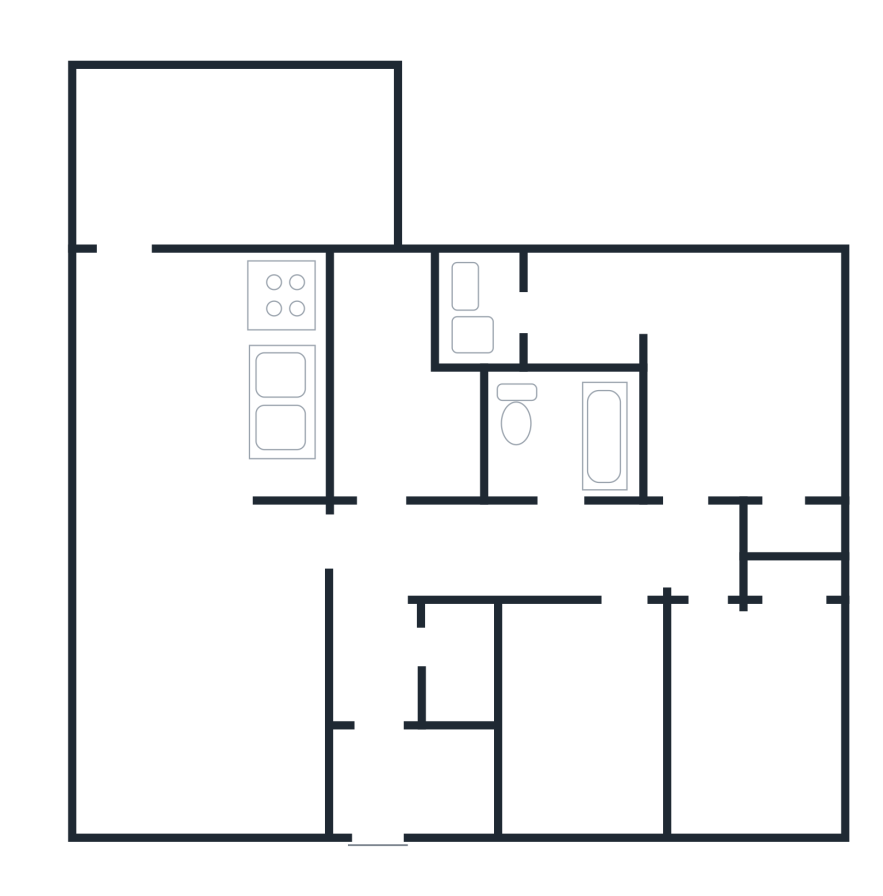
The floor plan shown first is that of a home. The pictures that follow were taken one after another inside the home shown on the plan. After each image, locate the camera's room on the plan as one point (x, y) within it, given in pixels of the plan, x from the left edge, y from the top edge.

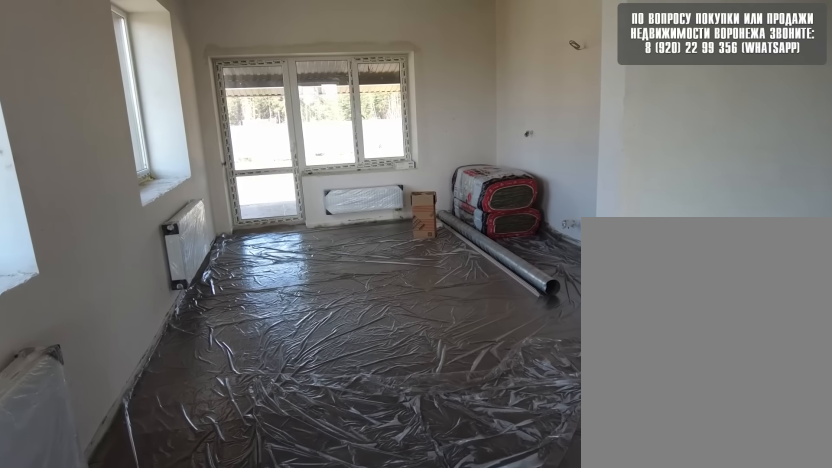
(188, 499)
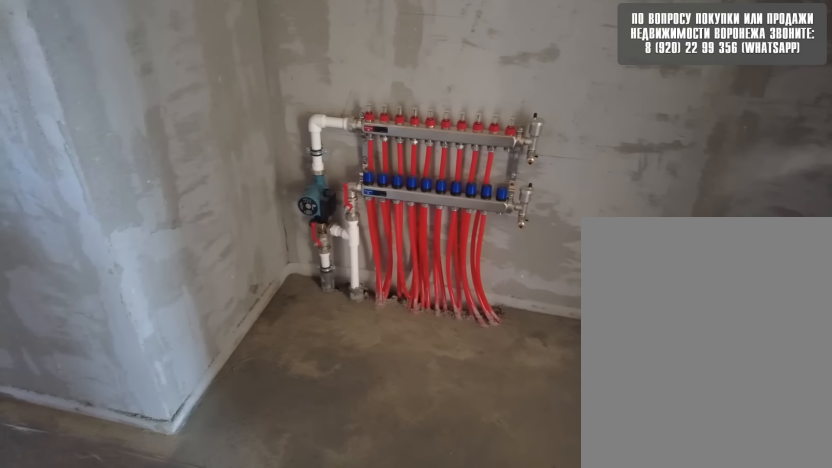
(413, 442)
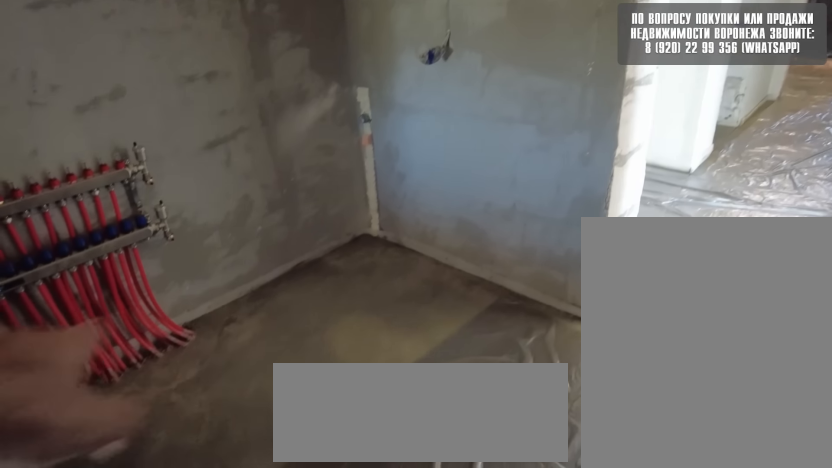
(415, 438)
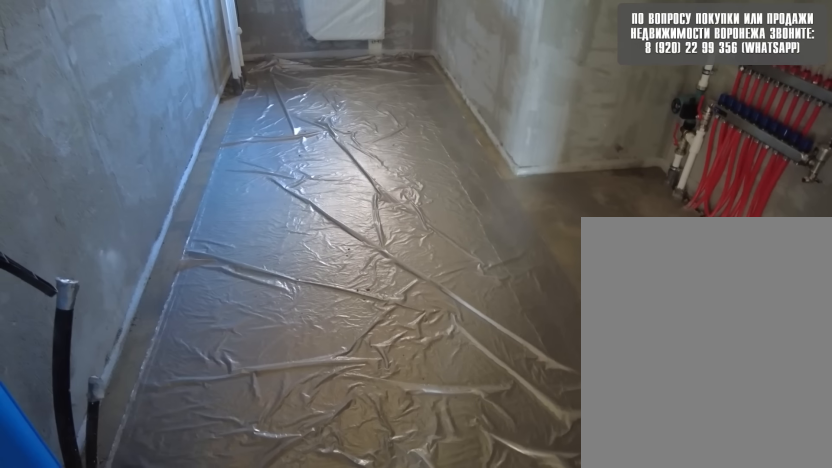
(411, 438)
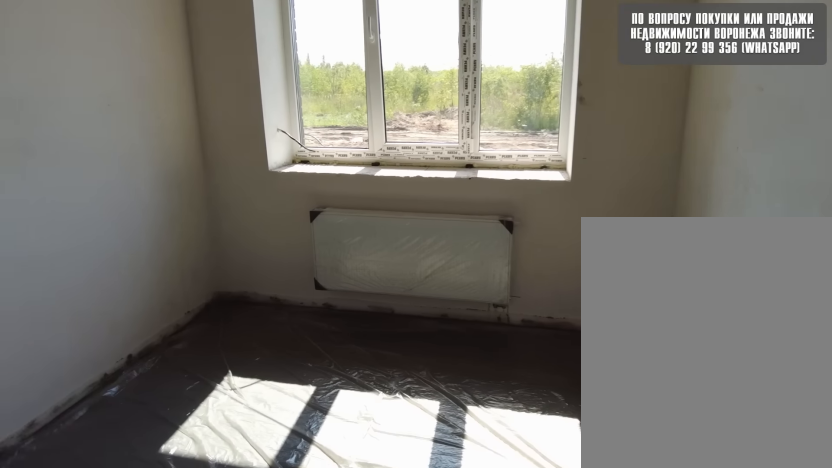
(733, 711)
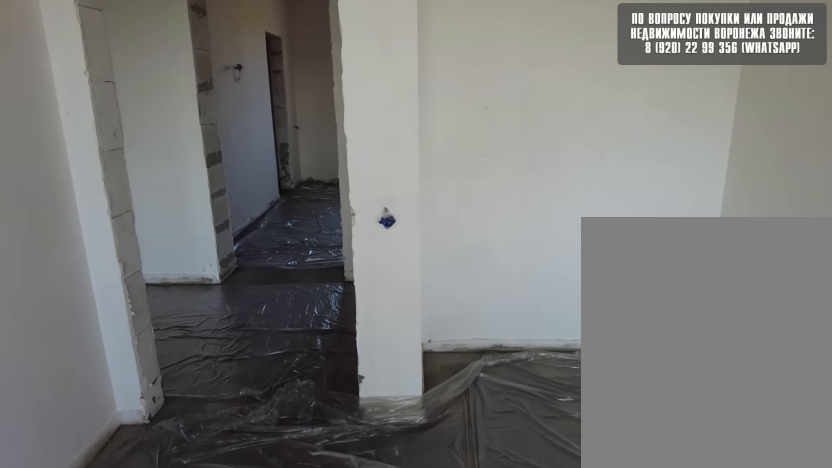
(732, 709)
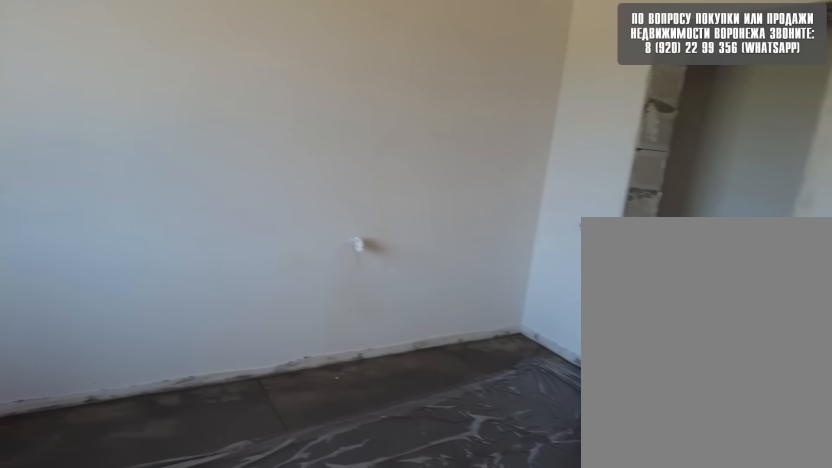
(728, 486)
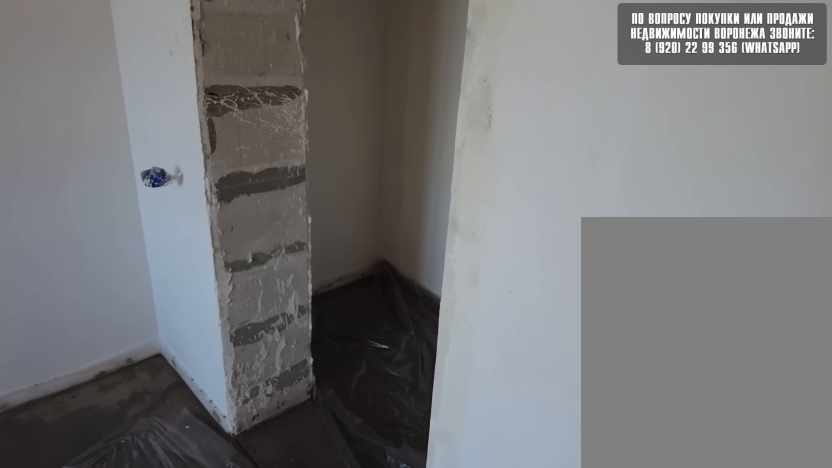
(727, 483)
